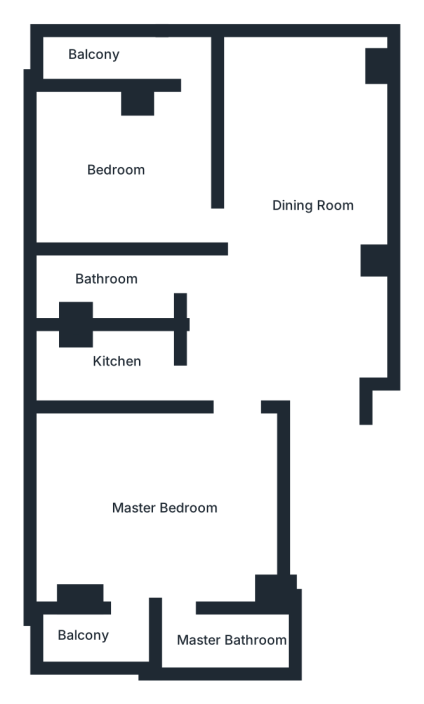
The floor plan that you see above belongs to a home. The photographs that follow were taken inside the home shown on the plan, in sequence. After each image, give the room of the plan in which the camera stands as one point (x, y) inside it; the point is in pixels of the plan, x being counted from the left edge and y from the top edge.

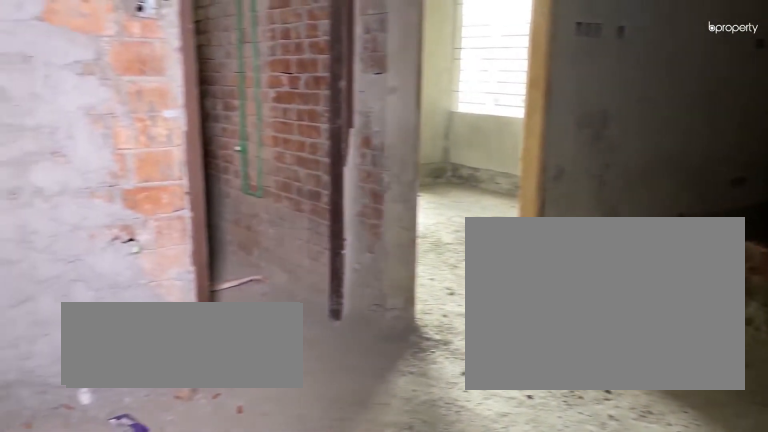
(308, 257)
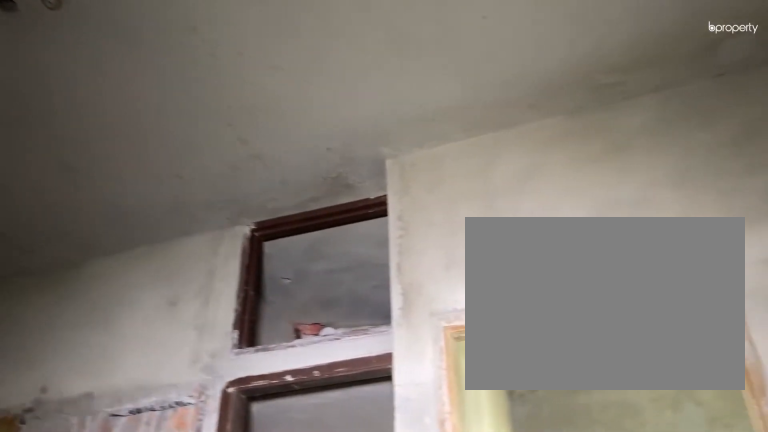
(308, 257)
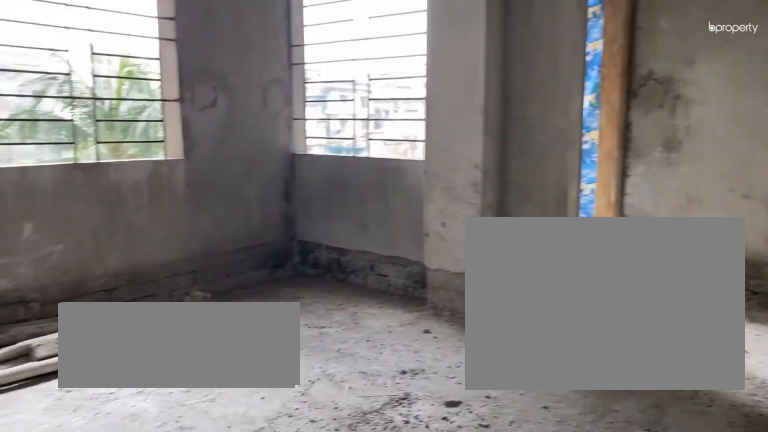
(134, 170)
